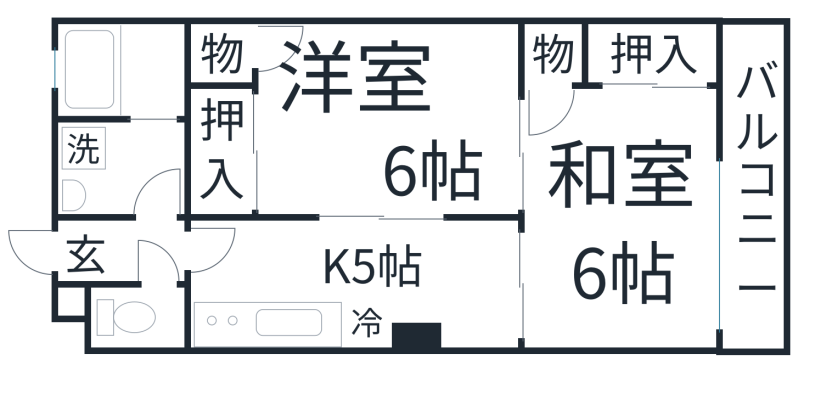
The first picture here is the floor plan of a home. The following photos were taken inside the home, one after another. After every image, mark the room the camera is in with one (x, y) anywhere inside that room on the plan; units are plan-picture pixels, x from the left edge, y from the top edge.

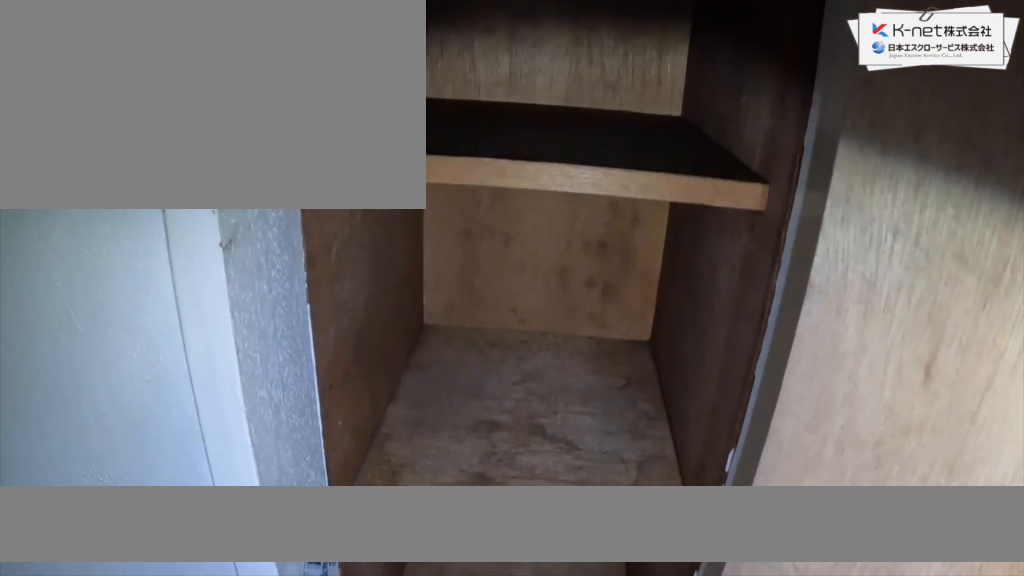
(108, 254)
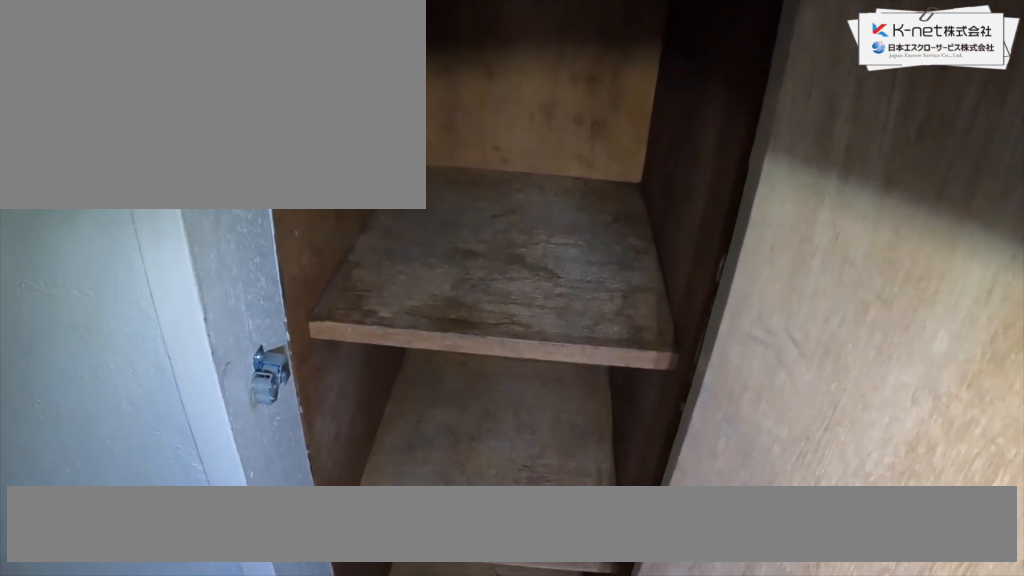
(108, 254)
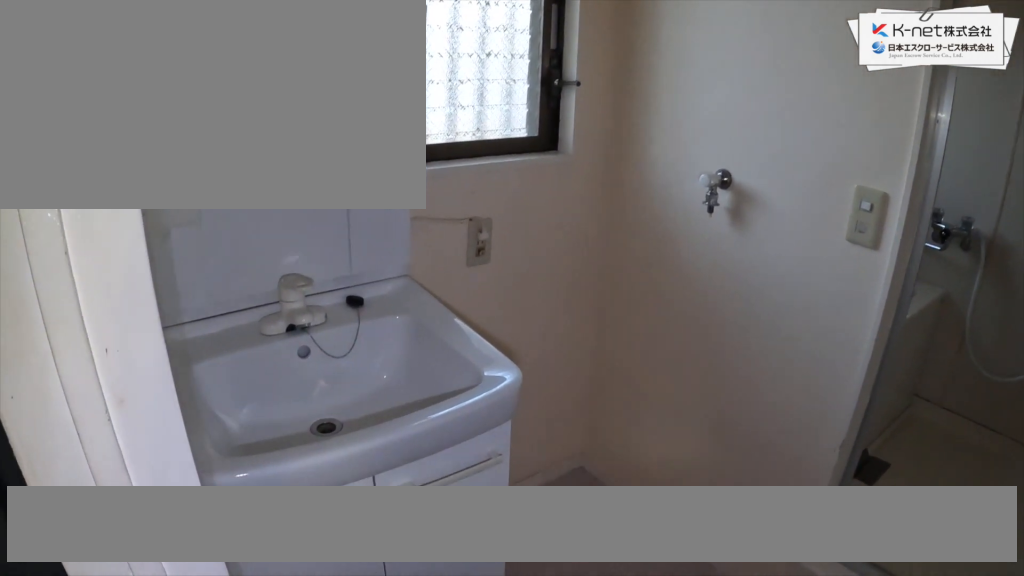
(125, 170)
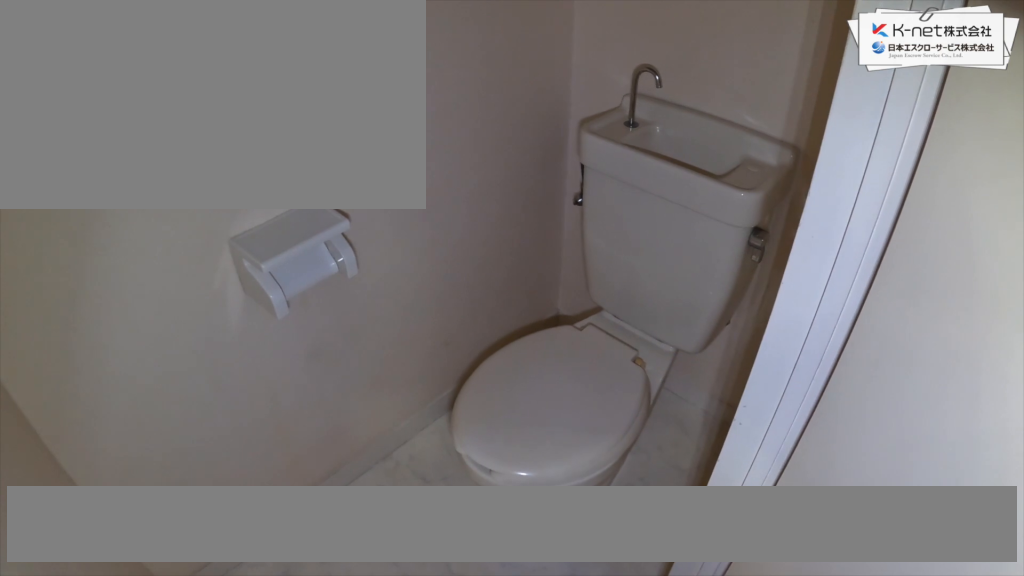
(138, 316)
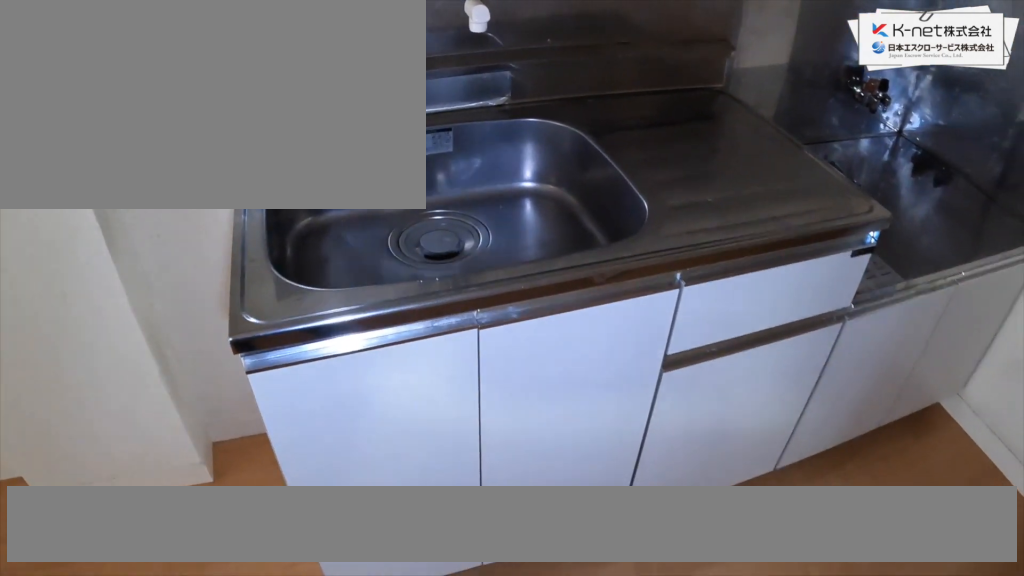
(353, 285)
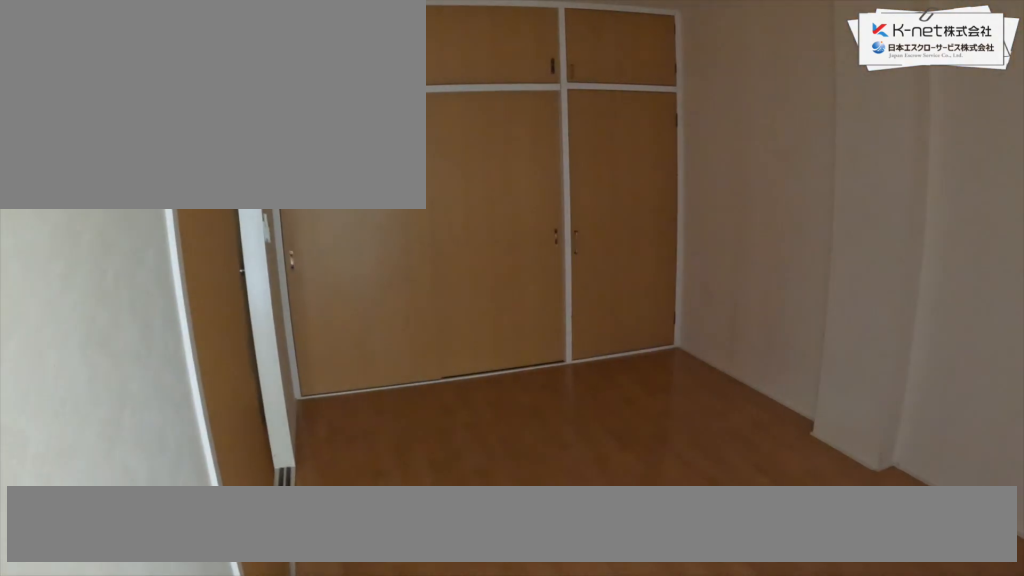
(389, 123)
